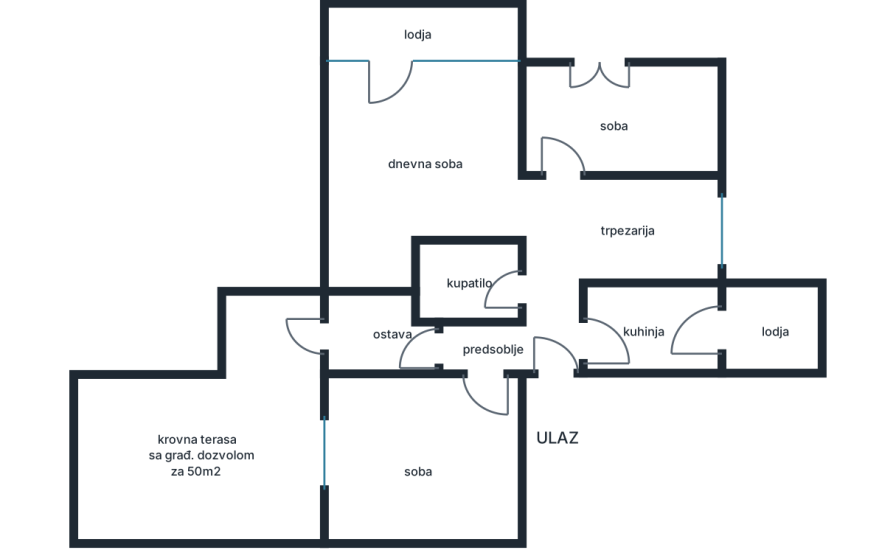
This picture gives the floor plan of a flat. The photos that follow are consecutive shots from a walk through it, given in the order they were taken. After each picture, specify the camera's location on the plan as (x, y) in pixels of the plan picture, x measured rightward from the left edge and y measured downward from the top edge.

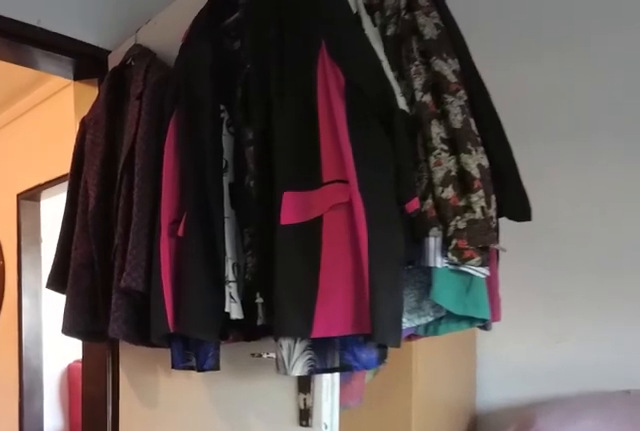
(594, 116)
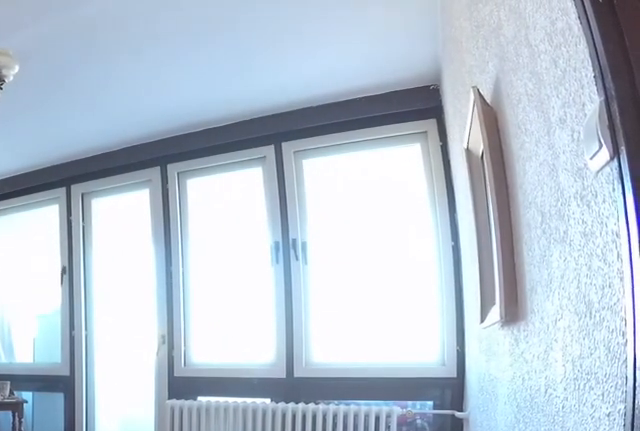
(516, 218)
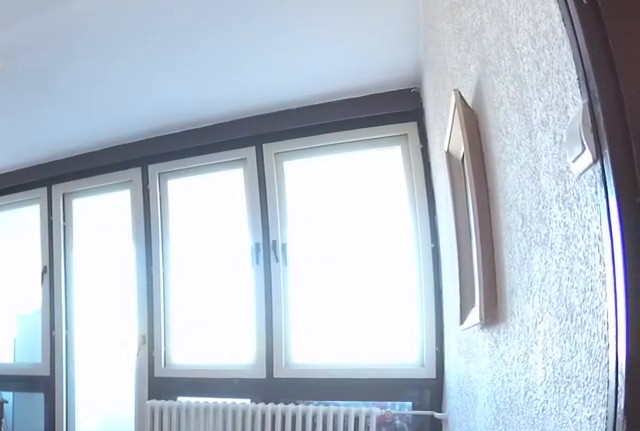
(516, 218)
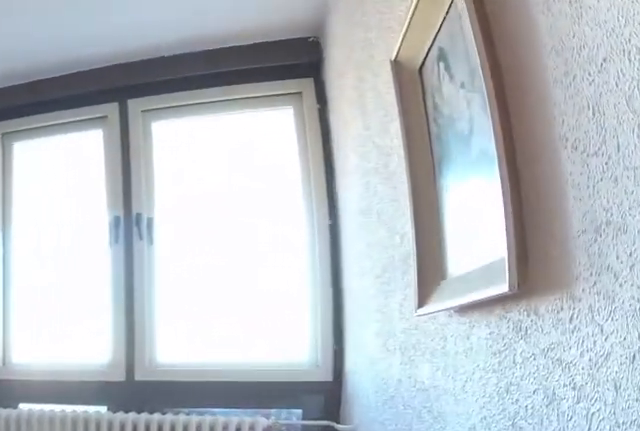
(501, 205)
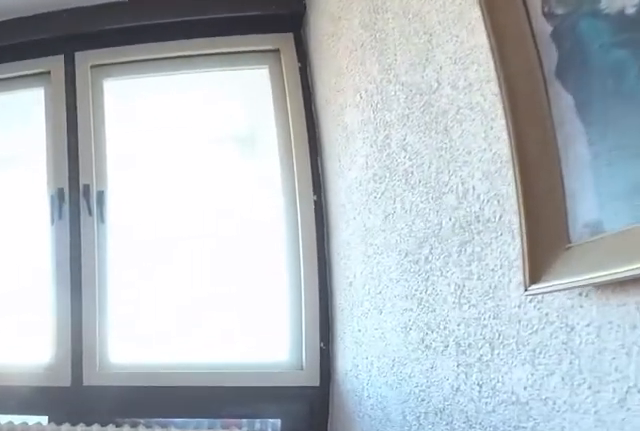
(497, 190)
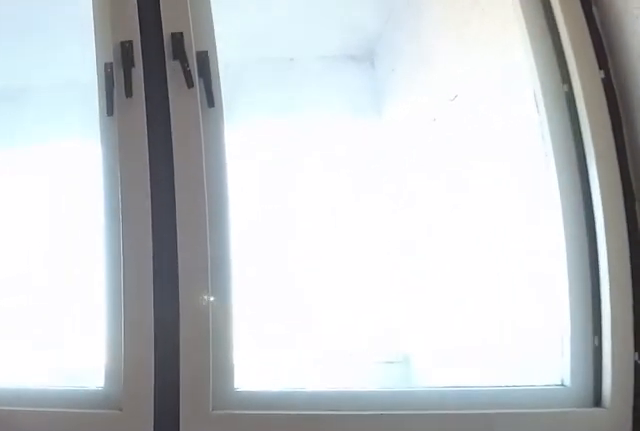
(495, 126)
